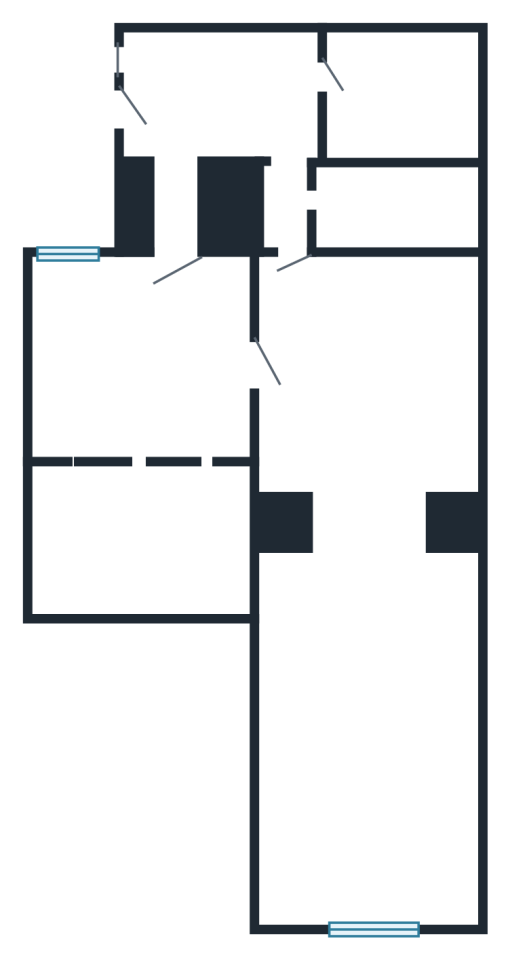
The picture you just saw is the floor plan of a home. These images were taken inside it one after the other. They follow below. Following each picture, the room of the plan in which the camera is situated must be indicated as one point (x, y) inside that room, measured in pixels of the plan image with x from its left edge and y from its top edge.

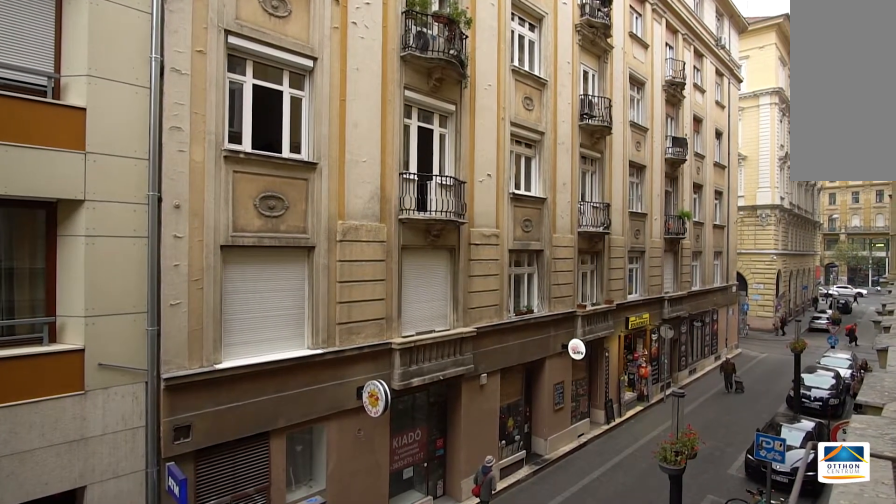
(372, 819)
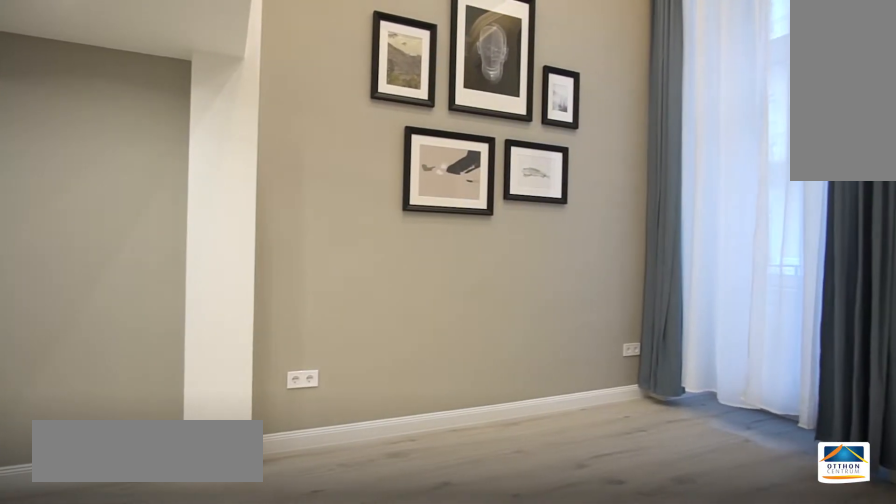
(151, 394)
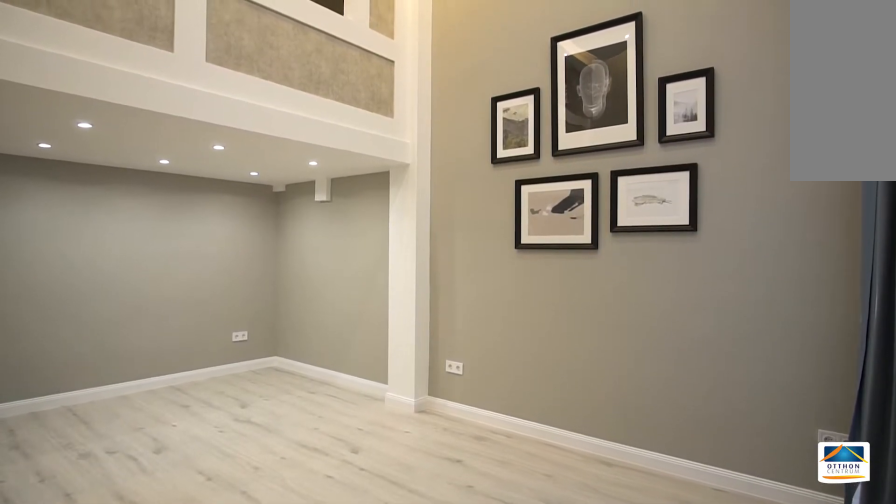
(151, 394)
